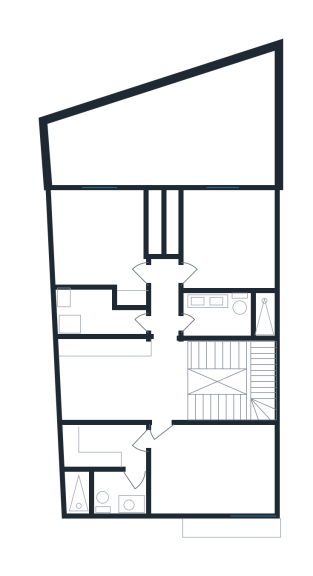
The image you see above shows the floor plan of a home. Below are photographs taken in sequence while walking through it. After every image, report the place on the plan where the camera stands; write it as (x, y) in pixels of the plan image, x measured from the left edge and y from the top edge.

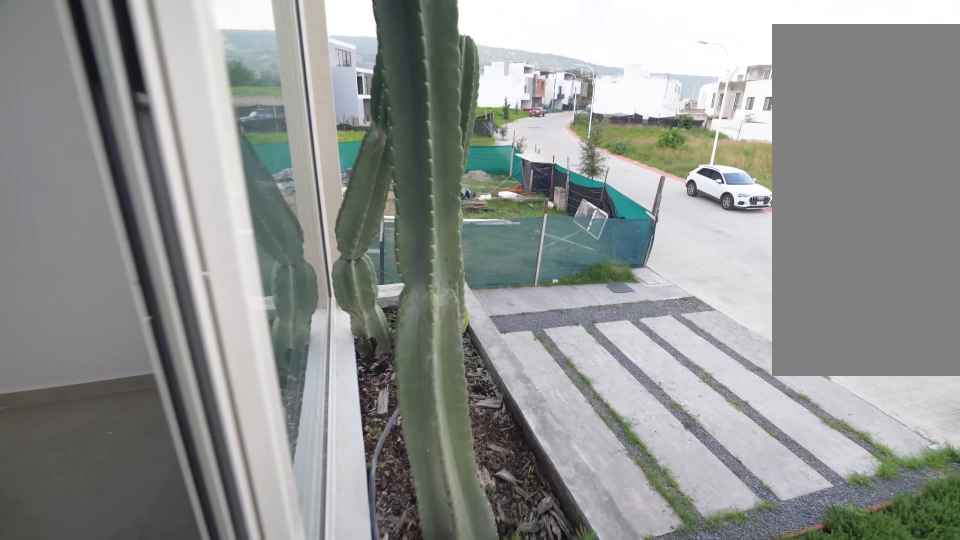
(208, 495)
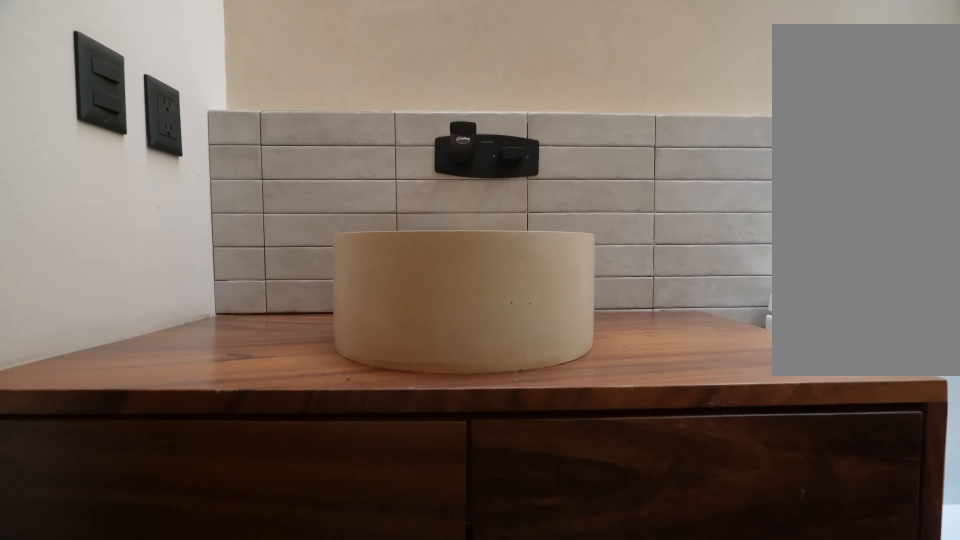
(131, 484)
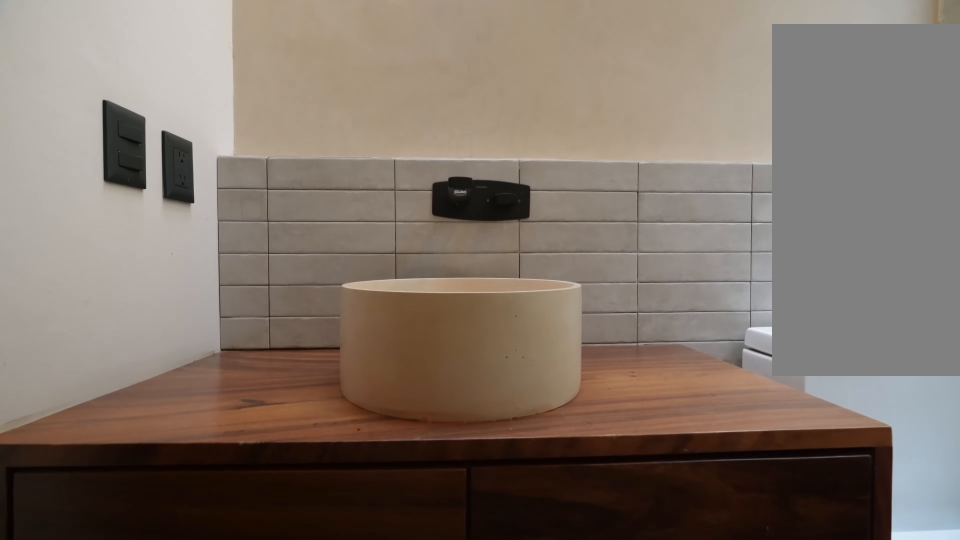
(124, 485)
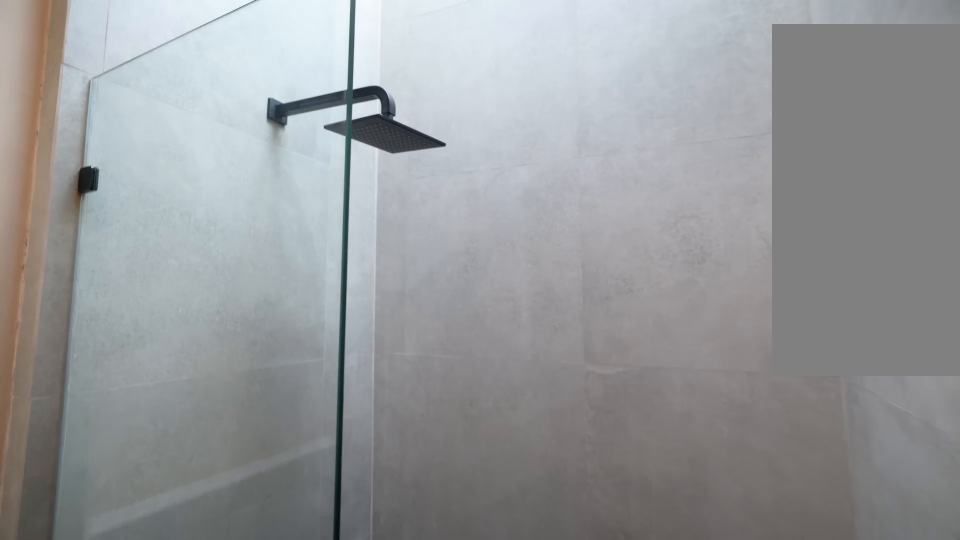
(112, 484)
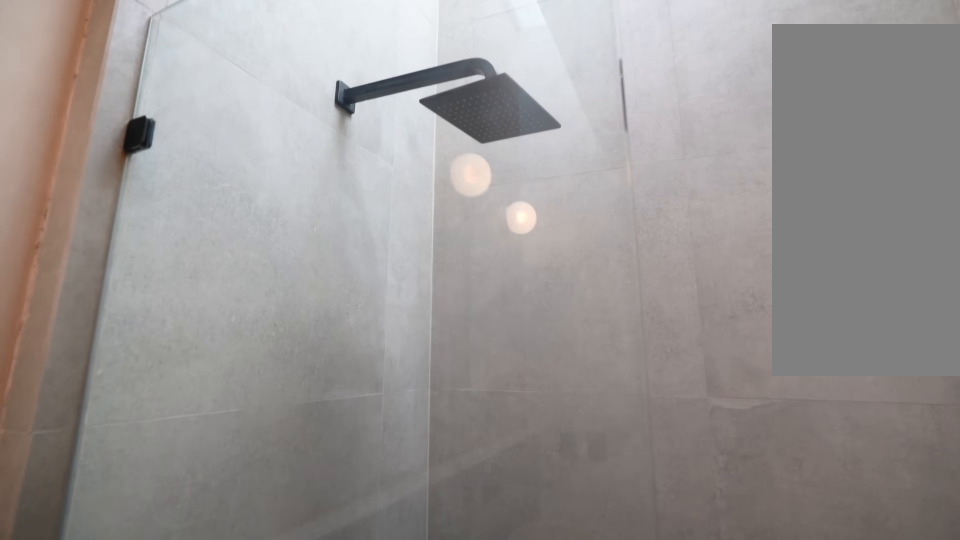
(87, 495)
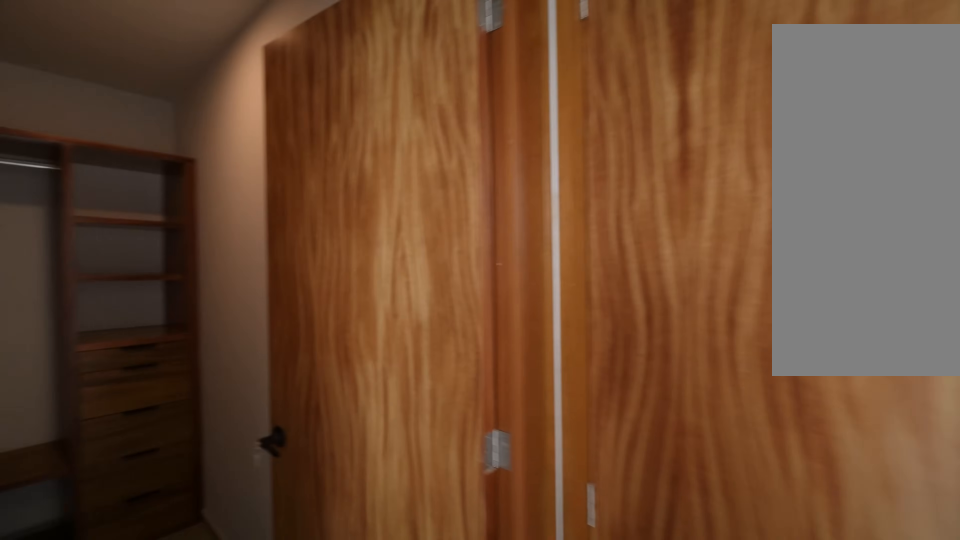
(156, 447)
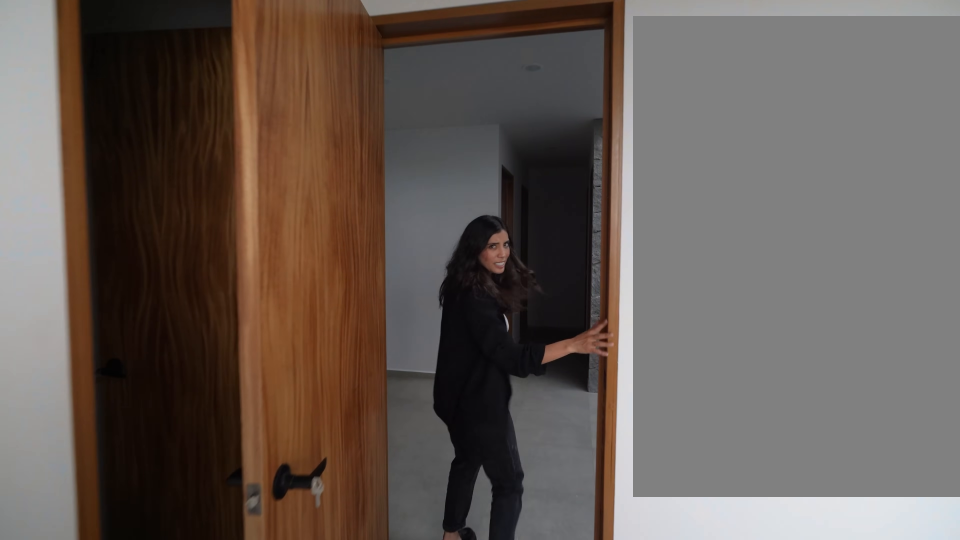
(164, 442)
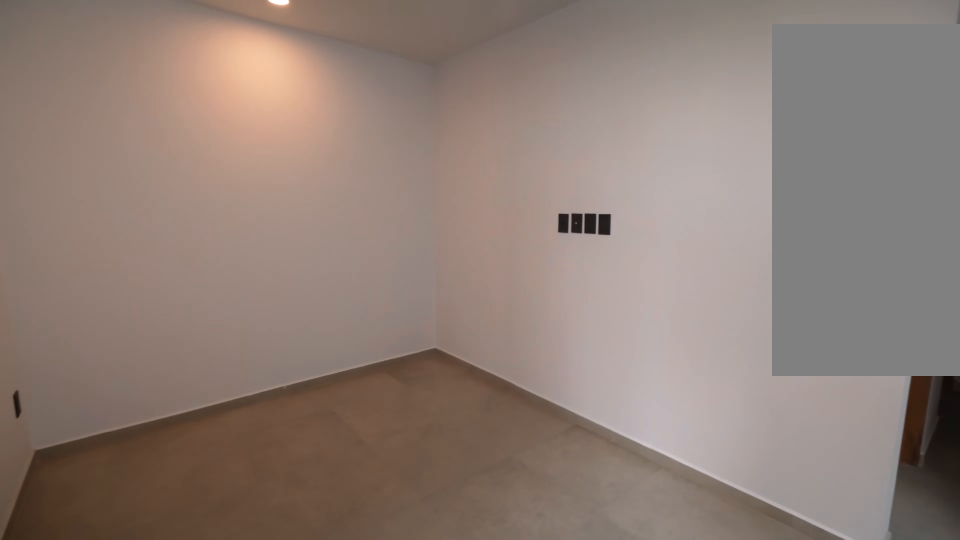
(162, 396)
